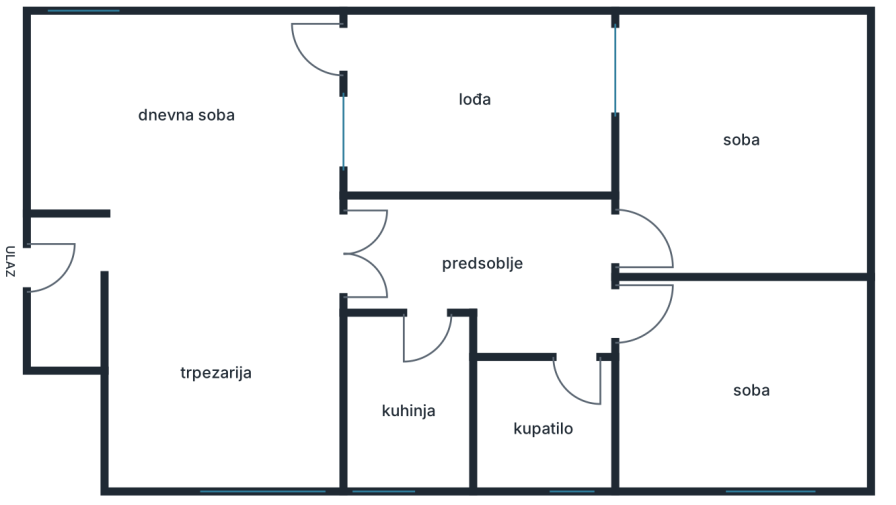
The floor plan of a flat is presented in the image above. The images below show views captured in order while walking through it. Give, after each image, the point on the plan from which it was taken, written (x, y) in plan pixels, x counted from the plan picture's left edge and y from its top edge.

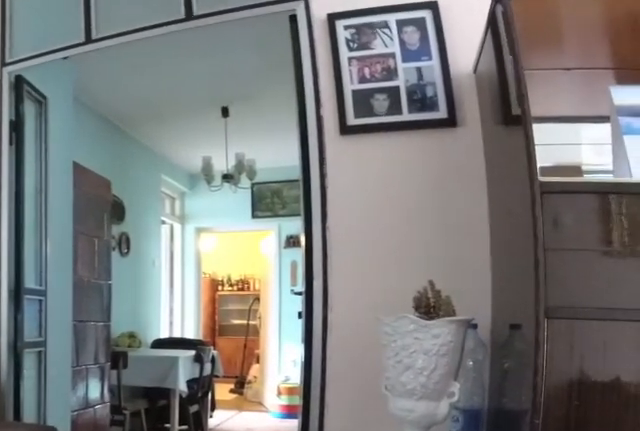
(133, 248)
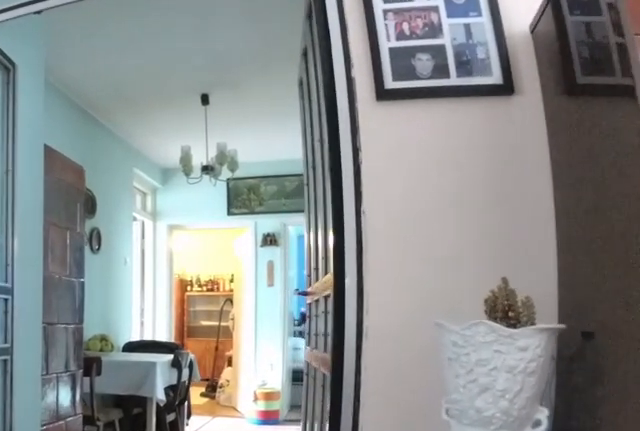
(167, 247)
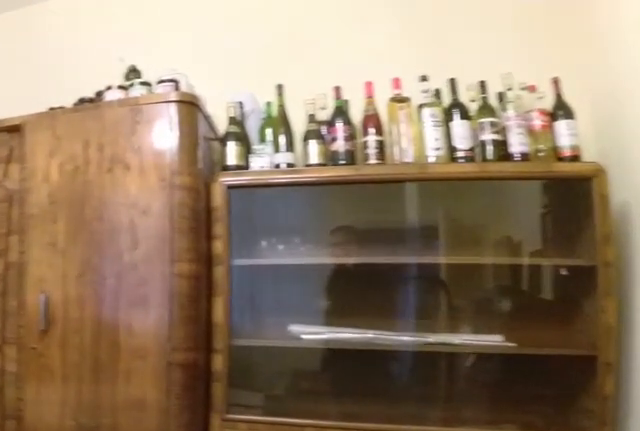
(748, 240)
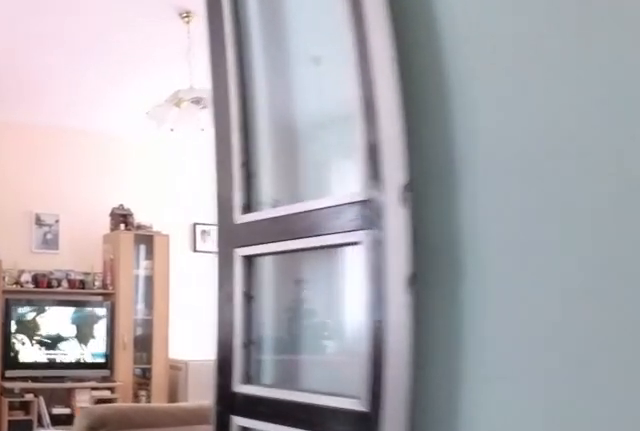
(376, 248)
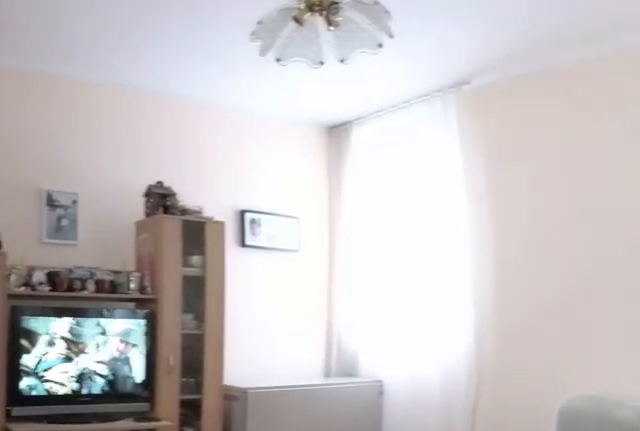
(323, 252)
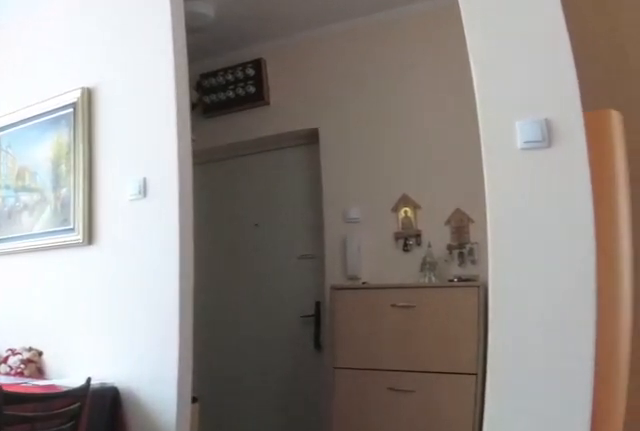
(296, 247)
